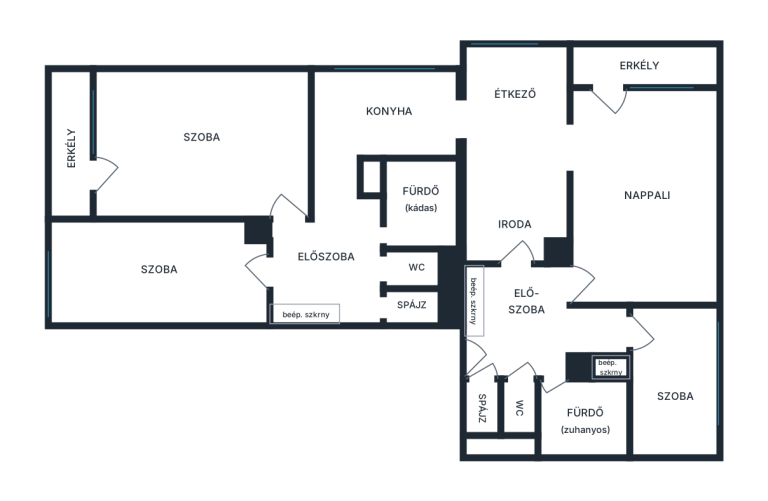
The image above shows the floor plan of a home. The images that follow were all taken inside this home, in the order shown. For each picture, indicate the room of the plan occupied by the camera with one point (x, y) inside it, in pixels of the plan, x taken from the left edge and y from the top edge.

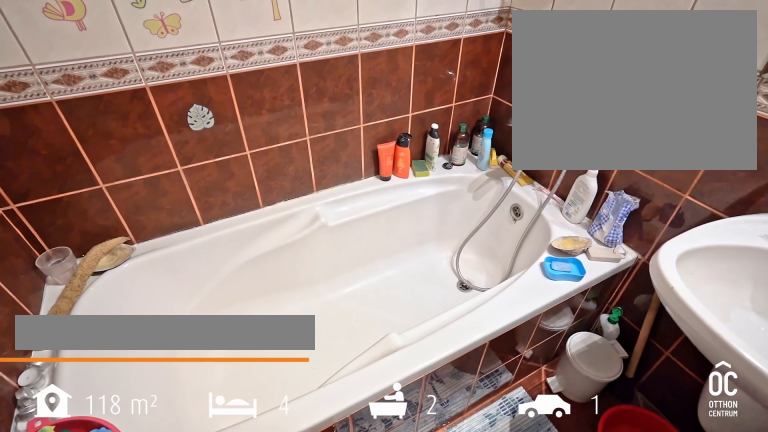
(418, 204)
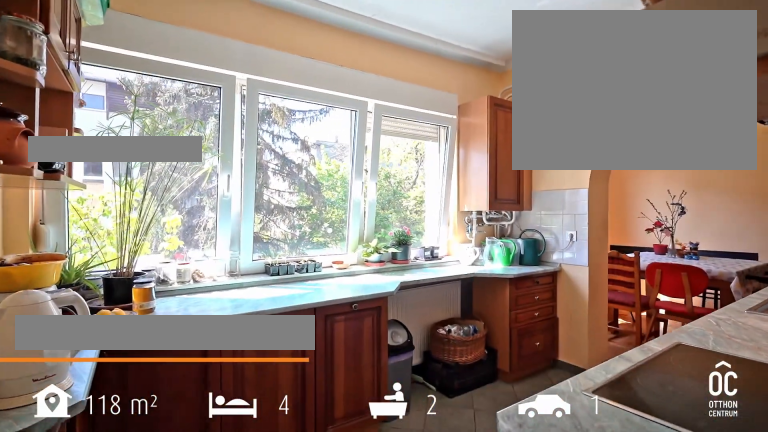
(389, 113)
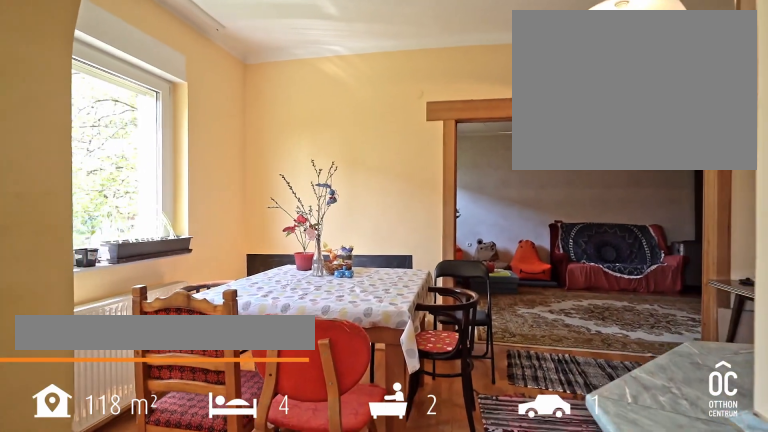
(515, 159)
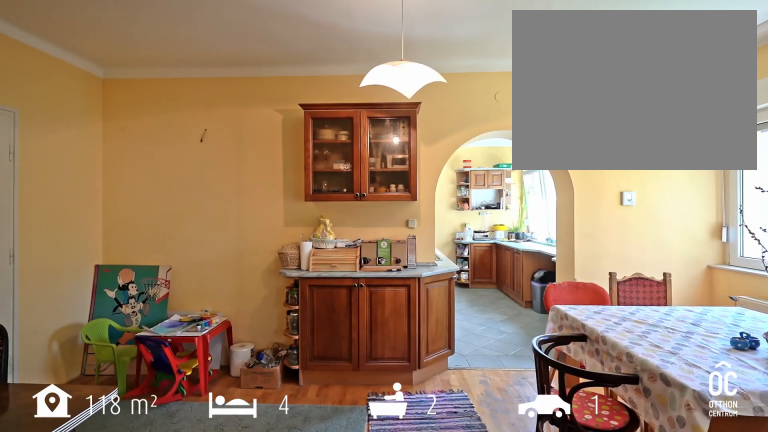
(515, 159)
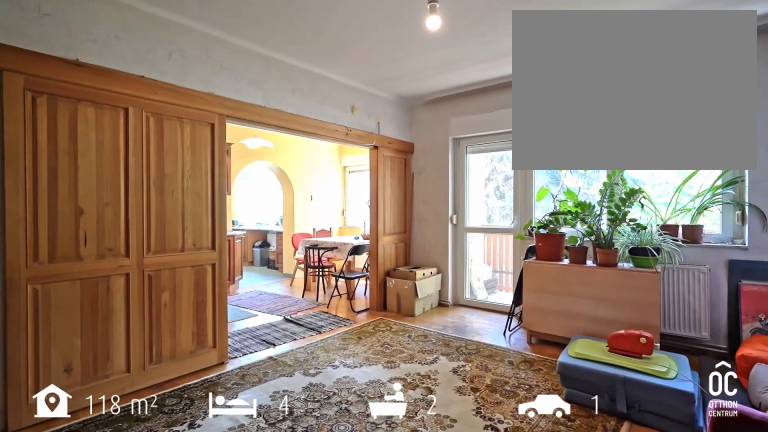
(643, 194)
